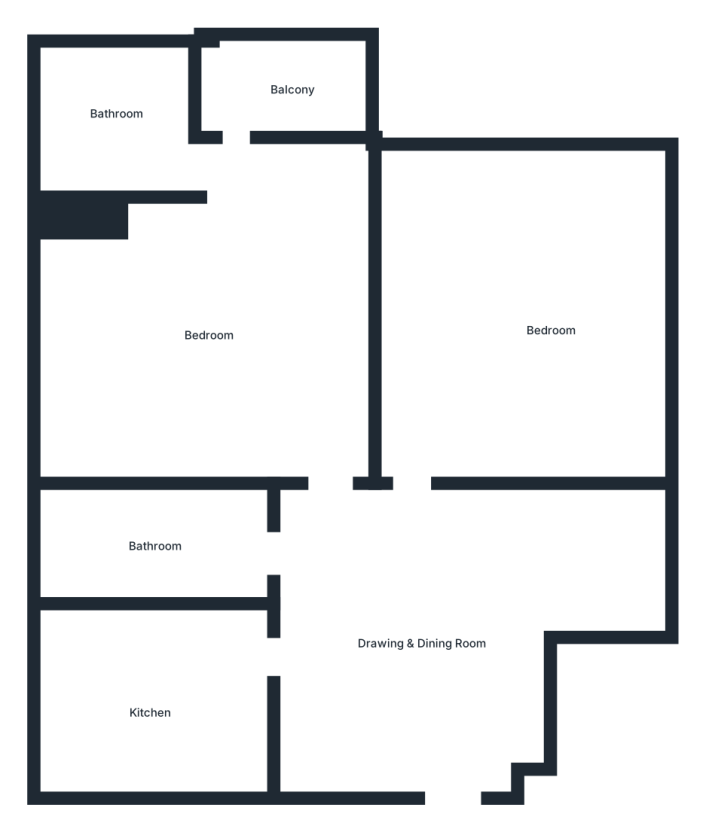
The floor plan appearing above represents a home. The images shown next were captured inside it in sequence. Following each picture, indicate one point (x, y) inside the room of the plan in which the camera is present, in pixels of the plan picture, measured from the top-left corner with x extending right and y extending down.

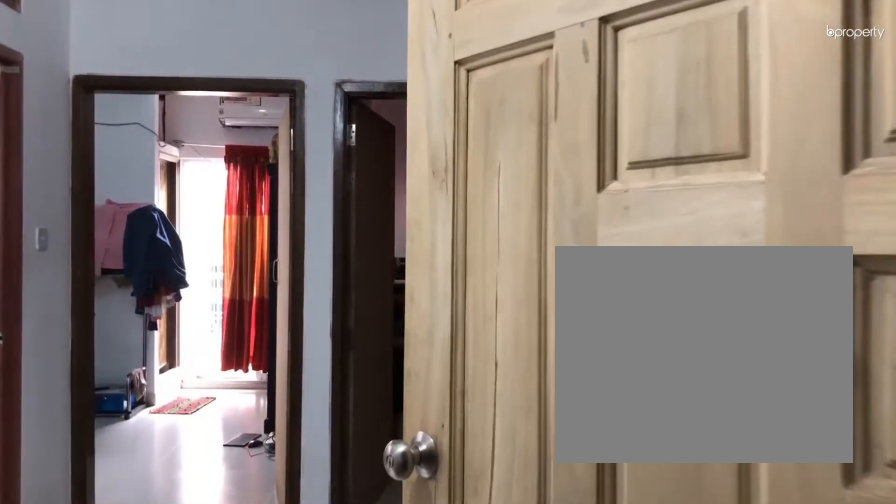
(456, 773)
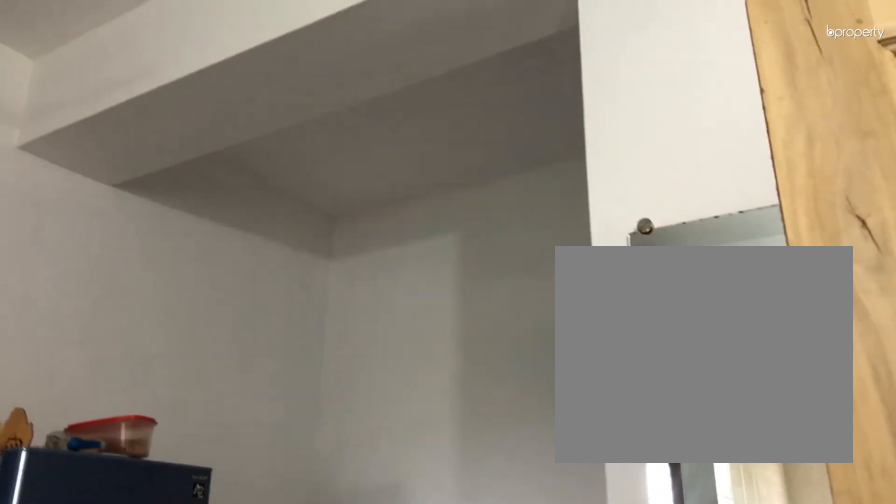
(412, 610)
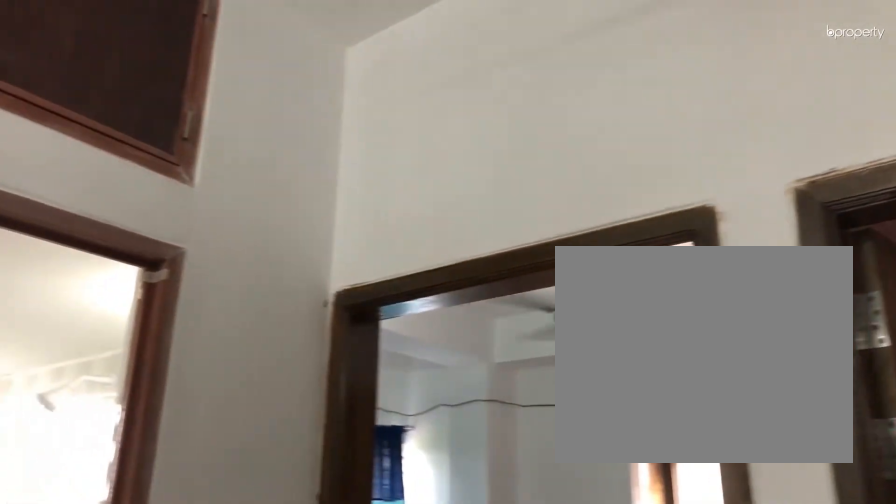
(411, 610)
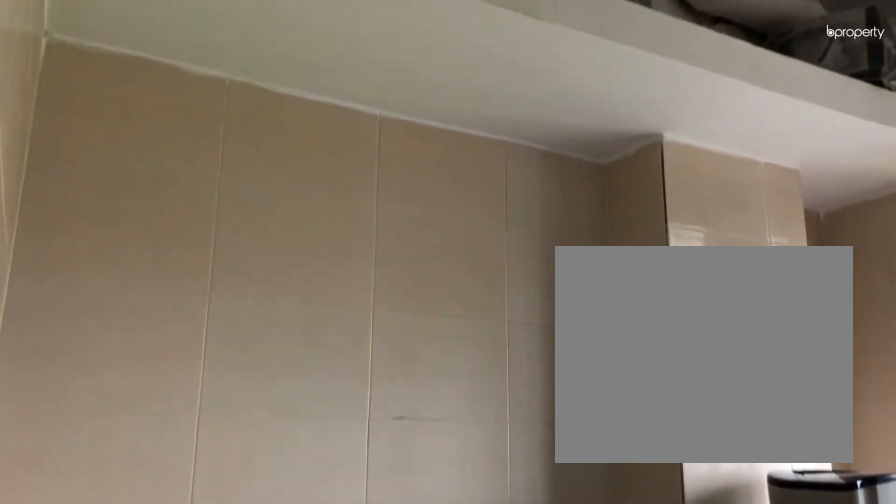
(142, 690)
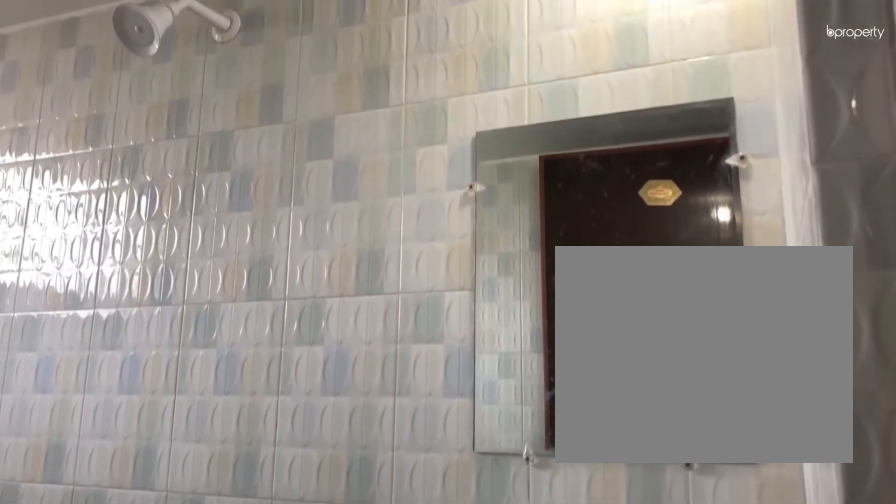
(167, 542)
